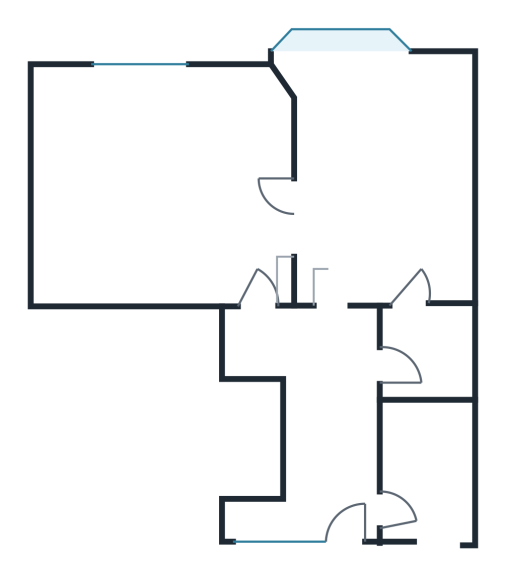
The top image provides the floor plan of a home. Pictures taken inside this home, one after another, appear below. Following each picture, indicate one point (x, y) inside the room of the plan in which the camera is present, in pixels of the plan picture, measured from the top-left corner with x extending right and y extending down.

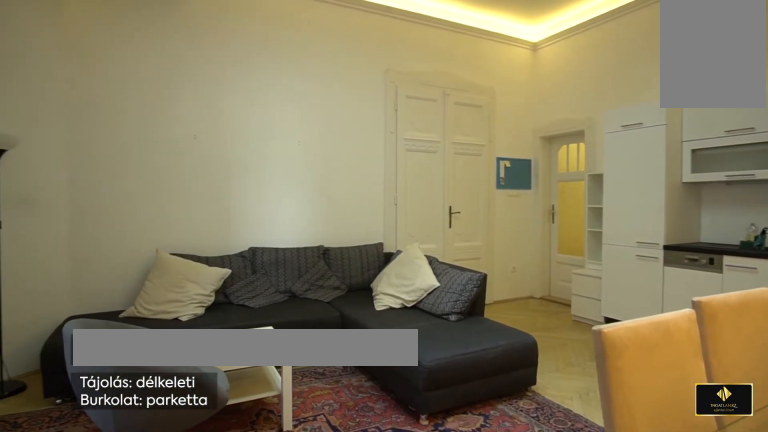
(168, 208)
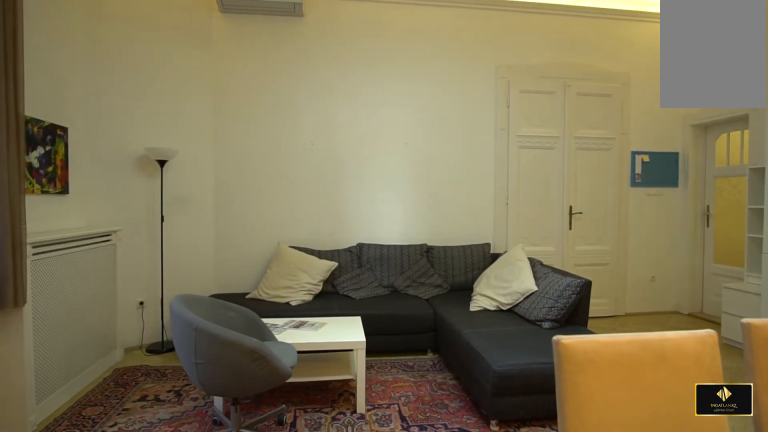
(168, 209)
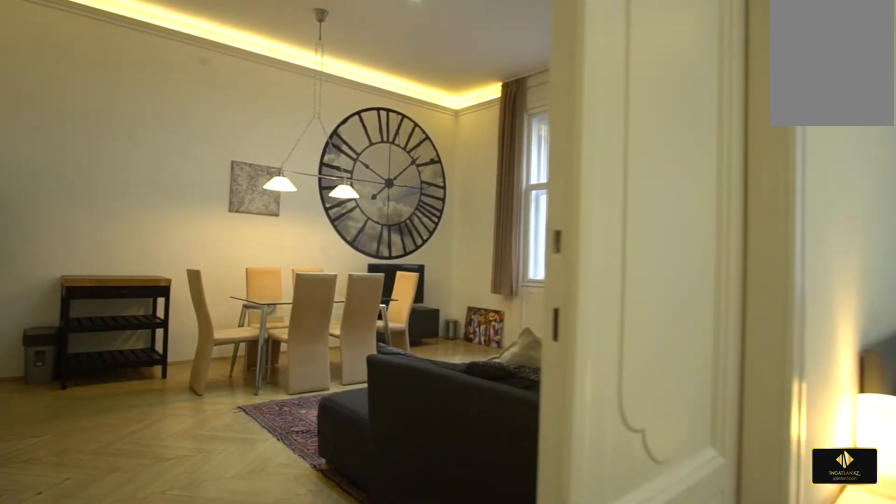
(163, 221)
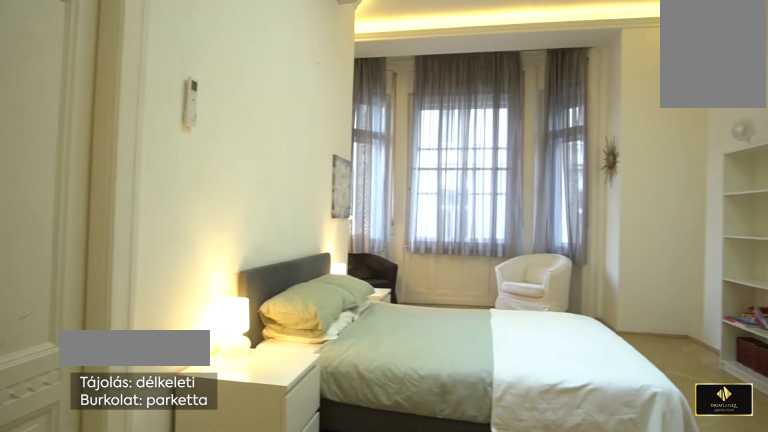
(394, 176)
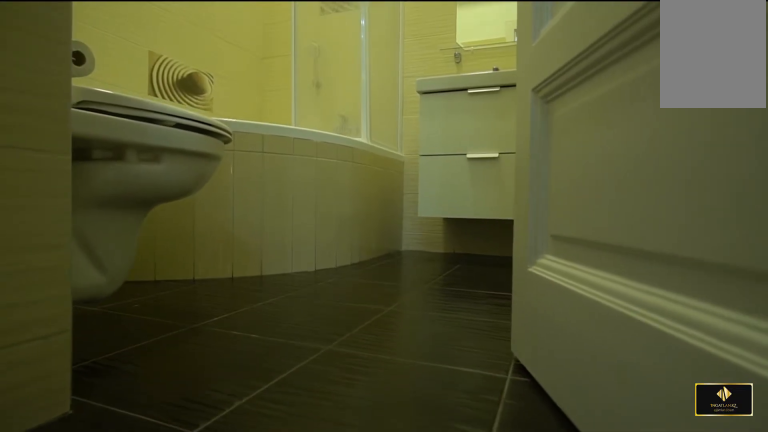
(434, 348)
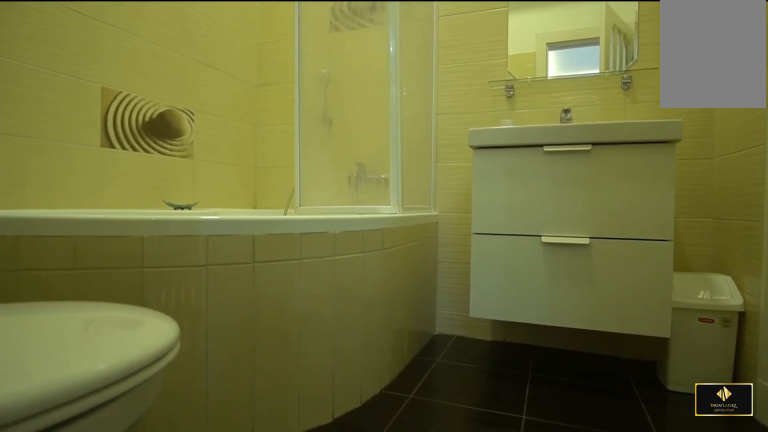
(434, 348)
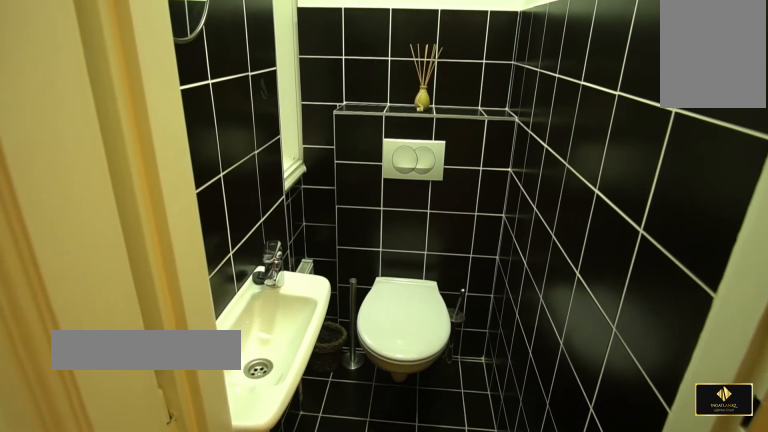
(253, 512)
